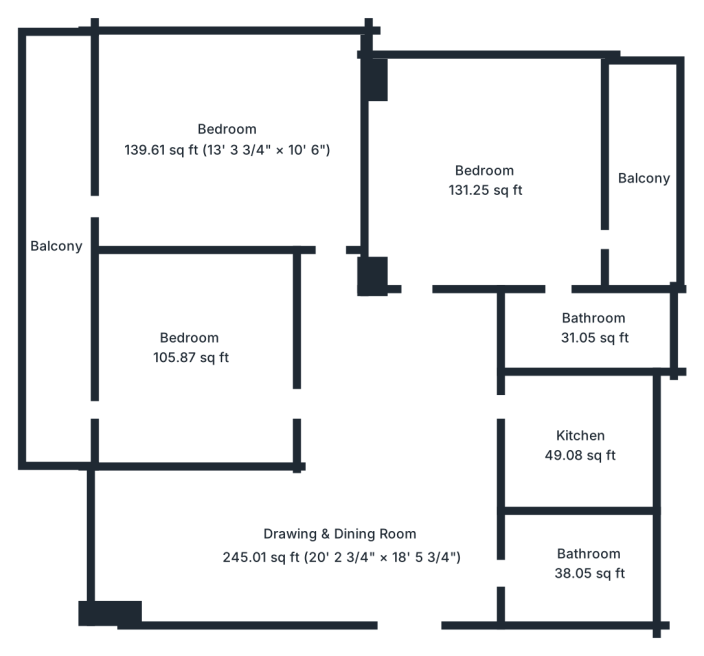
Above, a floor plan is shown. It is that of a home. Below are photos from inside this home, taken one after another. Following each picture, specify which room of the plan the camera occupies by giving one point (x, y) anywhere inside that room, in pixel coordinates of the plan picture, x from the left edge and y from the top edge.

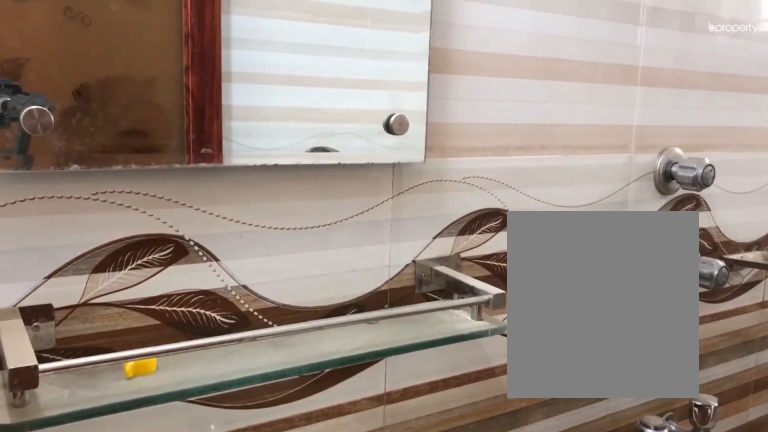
(591, 564)
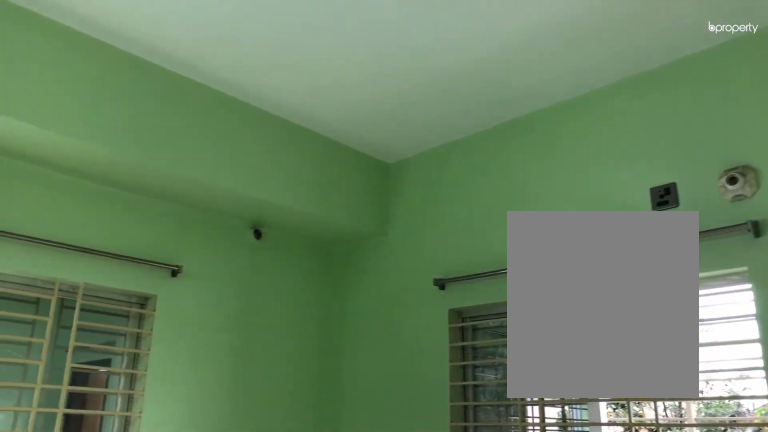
(485, 185)
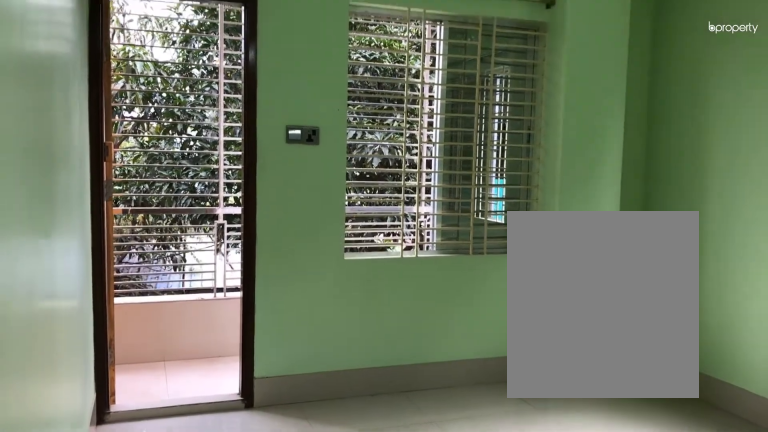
(227, 160)
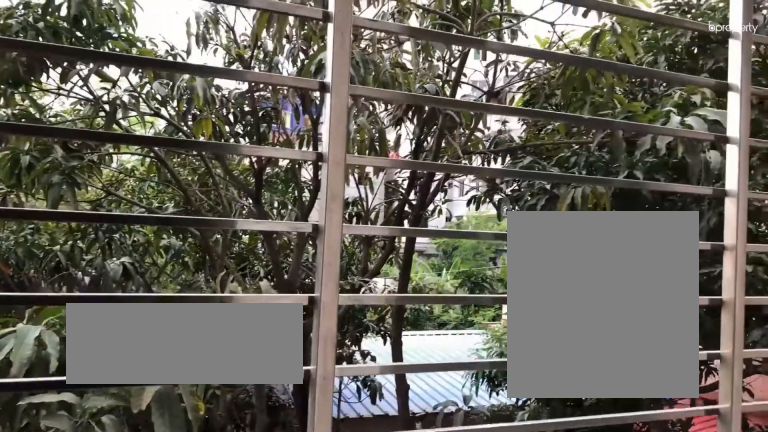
(52, 363)
